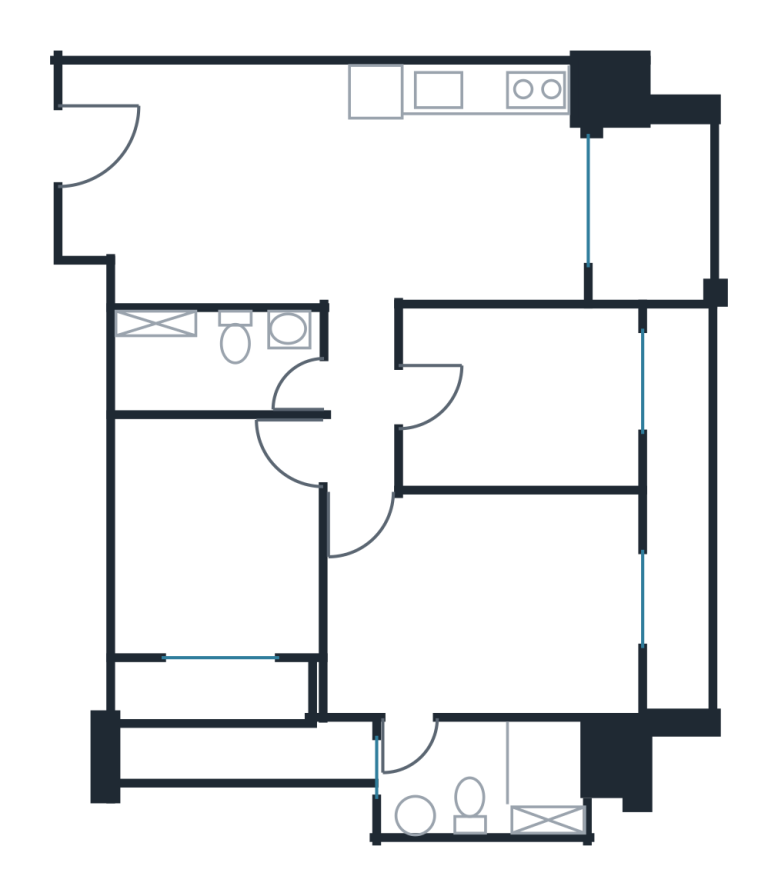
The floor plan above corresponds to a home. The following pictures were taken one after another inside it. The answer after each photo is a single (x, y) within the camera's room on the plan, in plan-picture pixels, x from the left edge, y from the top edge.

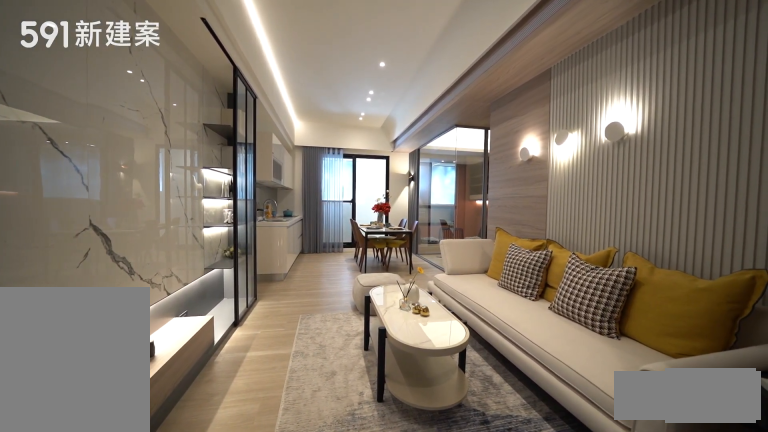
(200, 176)
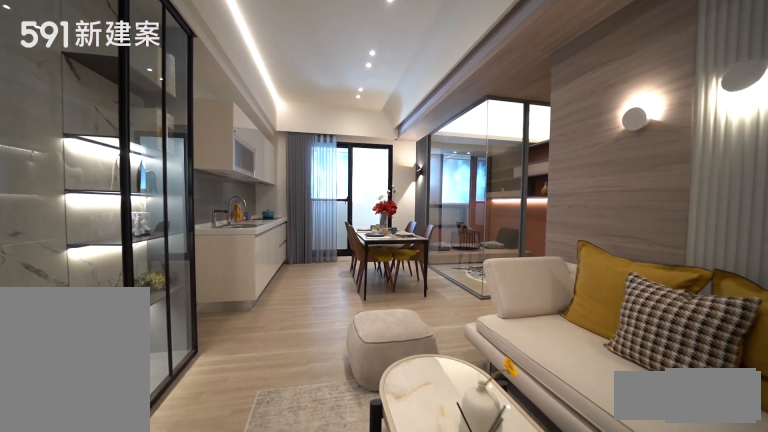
(200, 176)
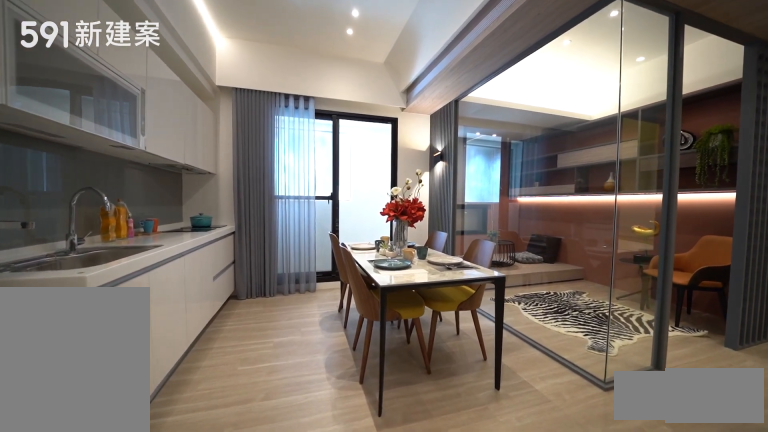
(488, 226)
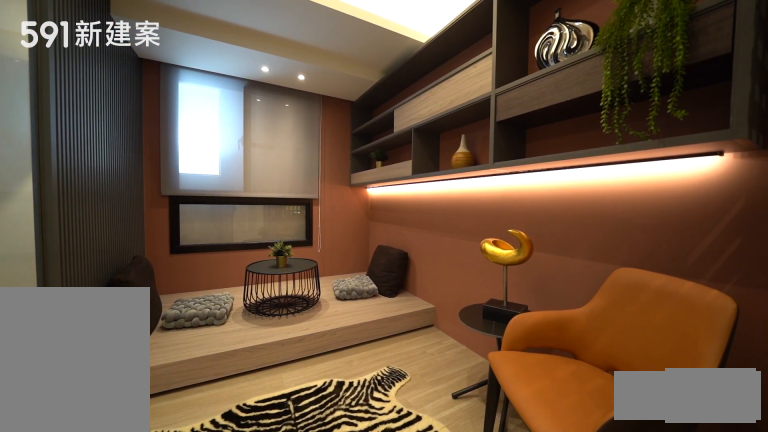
(523, 397)
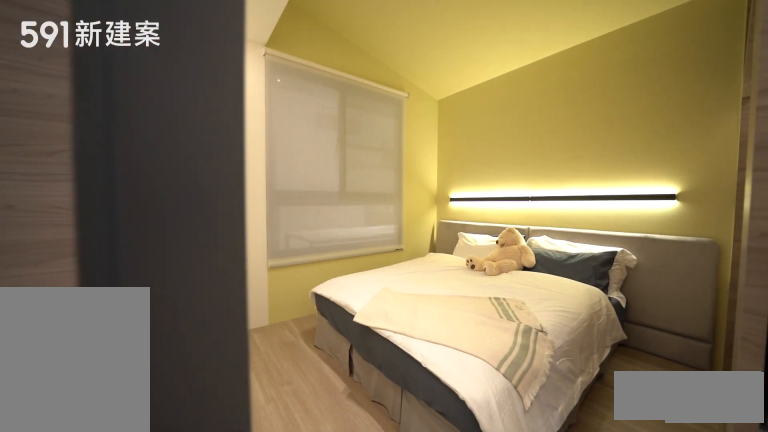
(219, 535)
